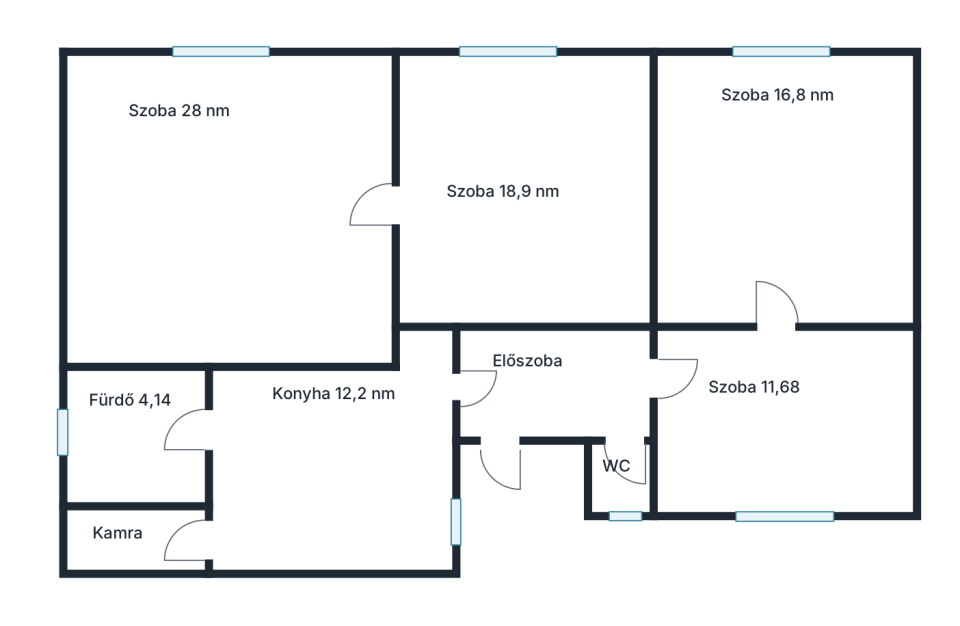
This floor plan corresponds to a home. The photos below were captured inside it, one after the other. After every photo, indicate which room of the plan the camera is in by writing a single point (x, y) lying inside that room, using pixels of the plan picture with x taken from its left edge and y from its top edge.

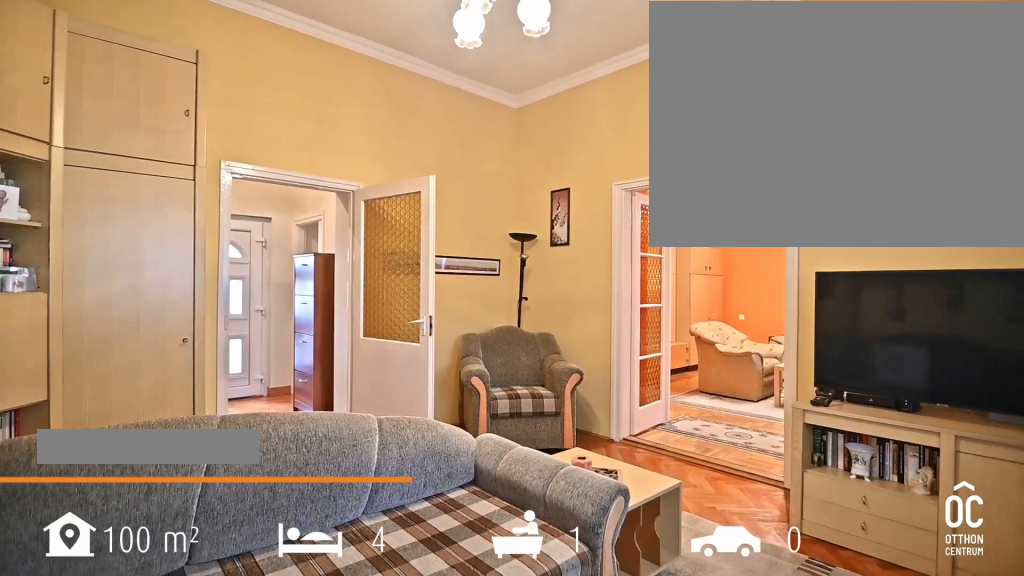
(530, 199)
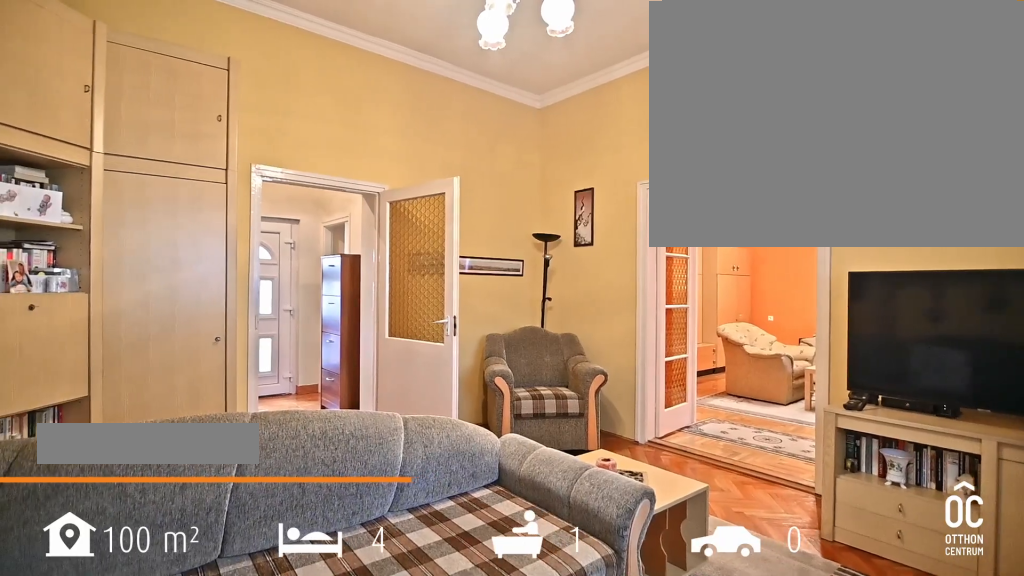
(530, 199)
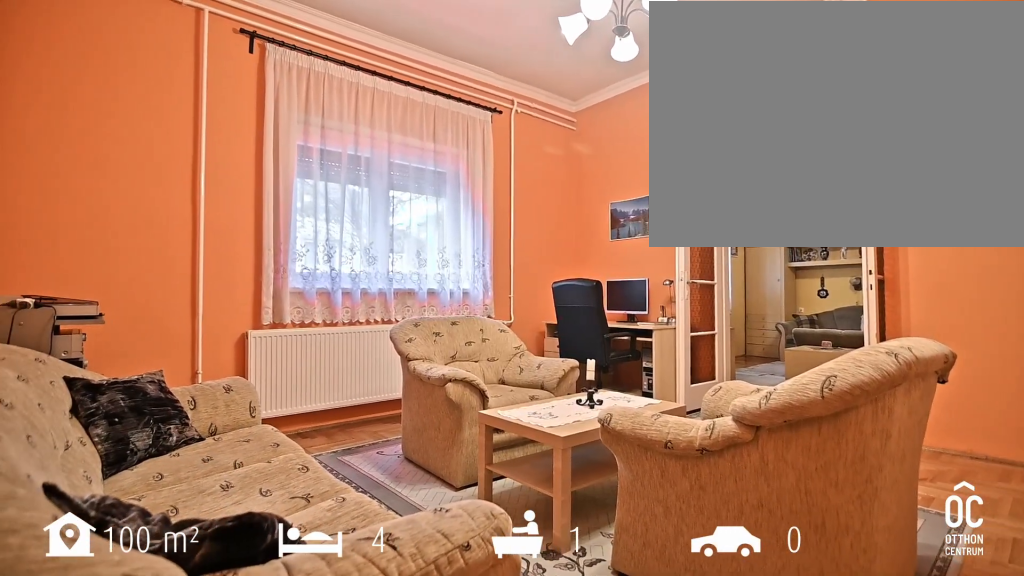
(226, 217)
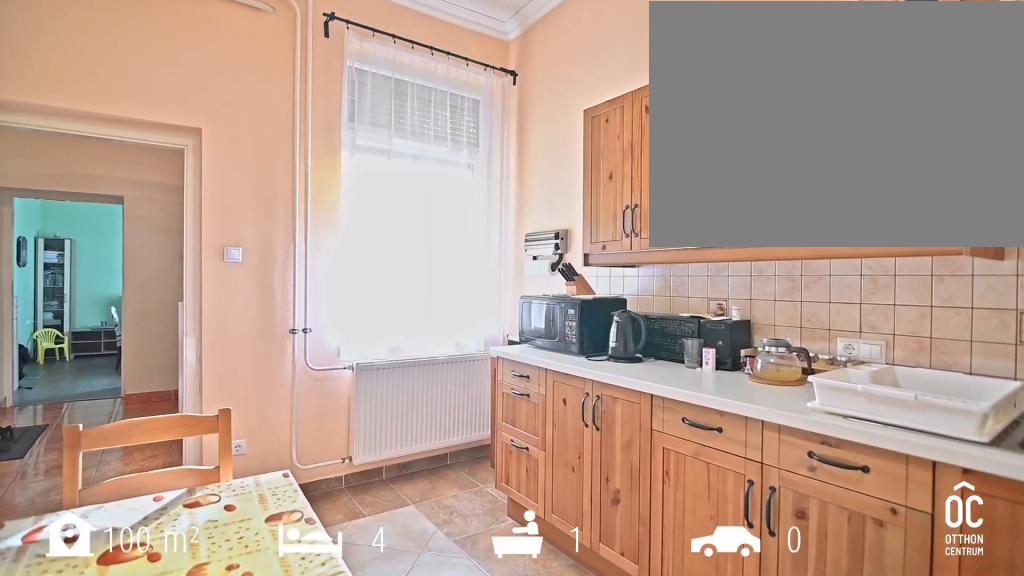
(321, 463)
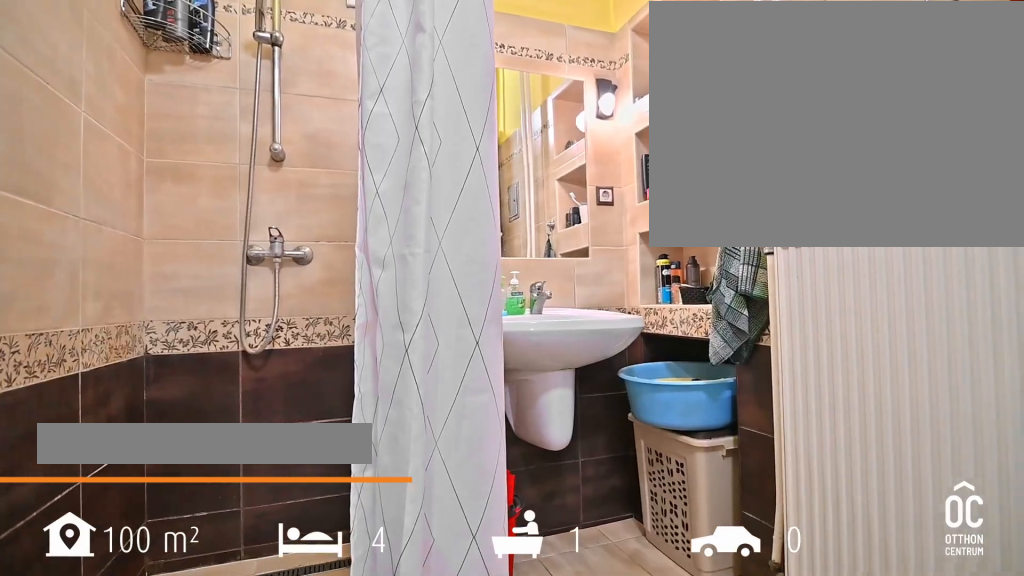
(135, 438)
